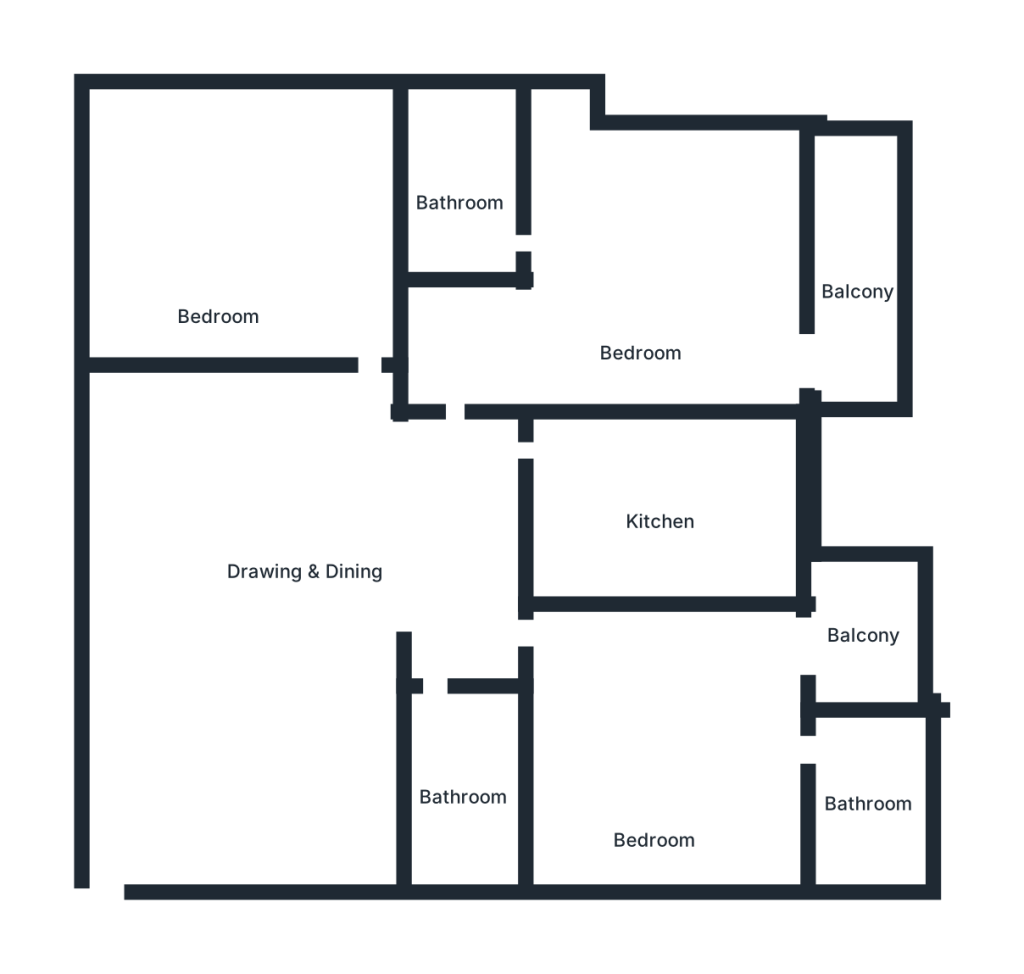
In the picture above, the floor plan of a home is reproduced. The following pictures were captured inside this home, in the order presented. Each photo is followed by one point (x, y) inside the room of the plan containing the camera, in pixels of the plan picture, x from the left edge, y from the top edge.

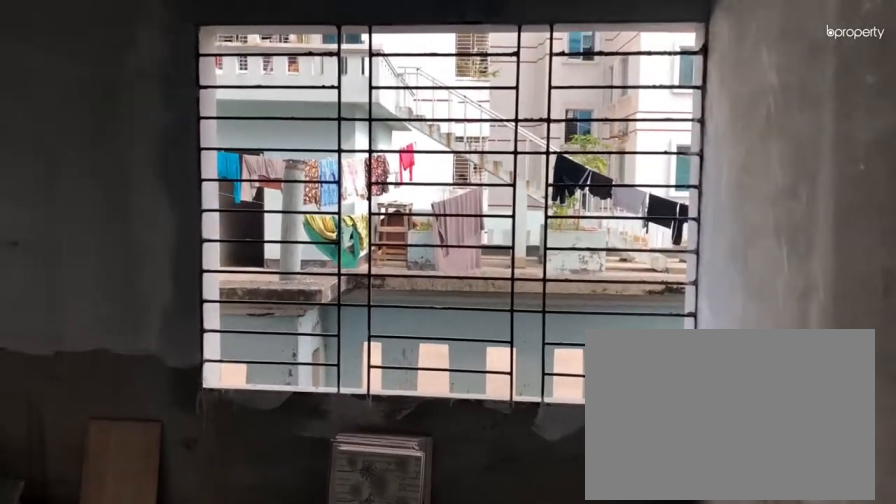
(215, 228)
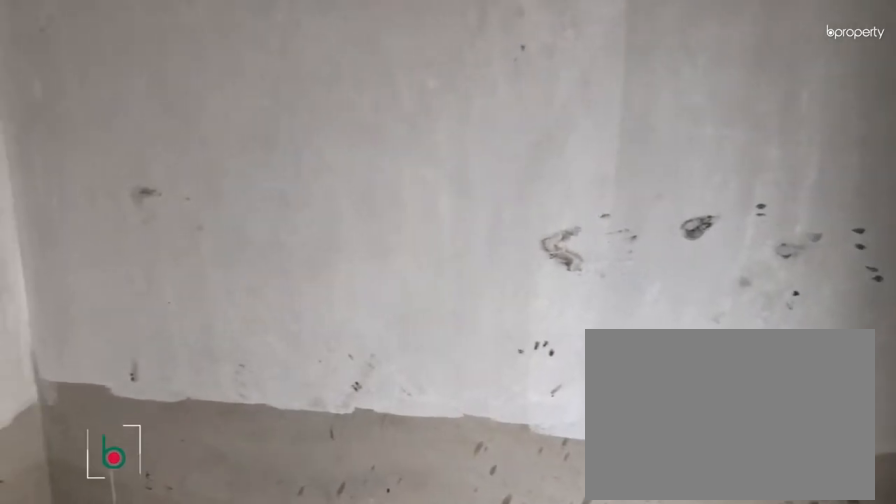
(215, 228)
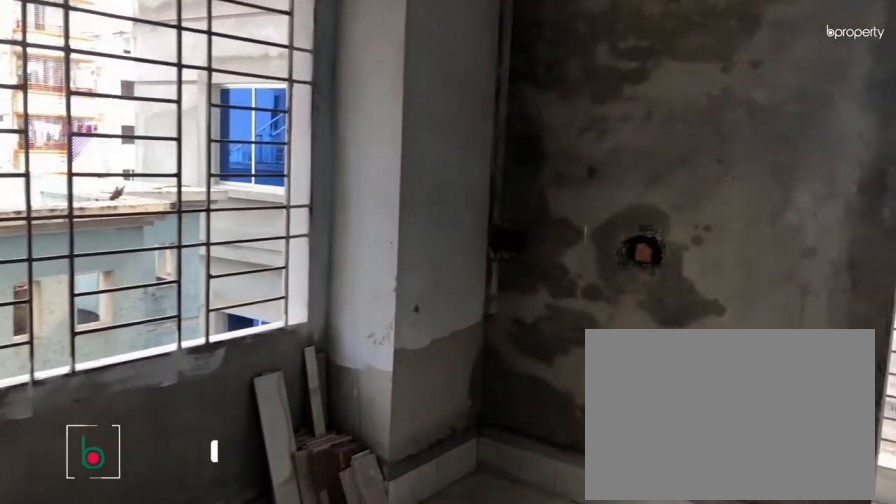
(641, 270)
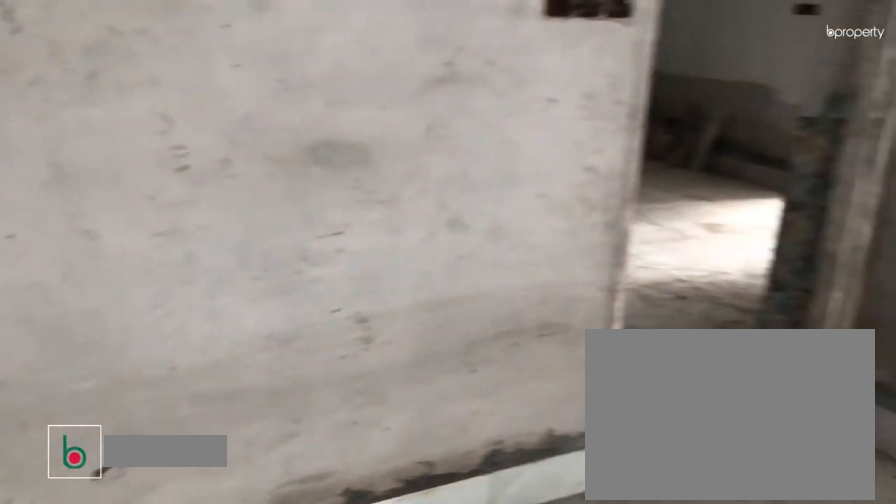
(663, 766)
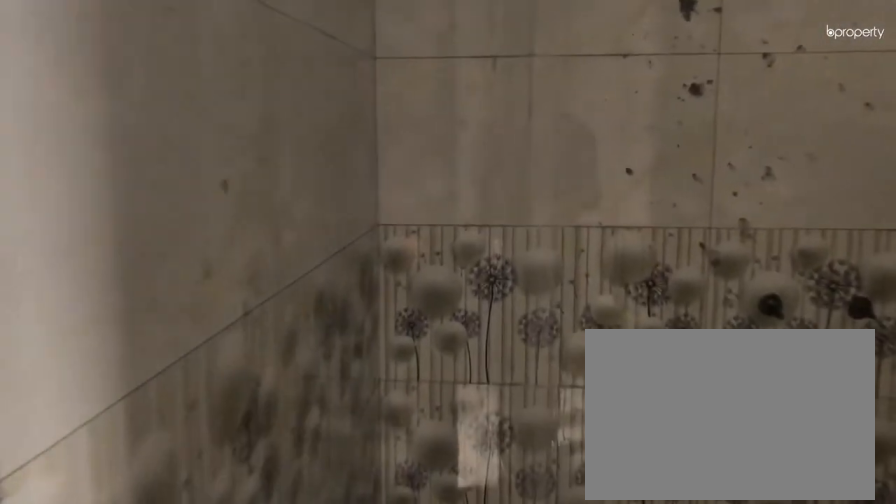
(864, 804)
